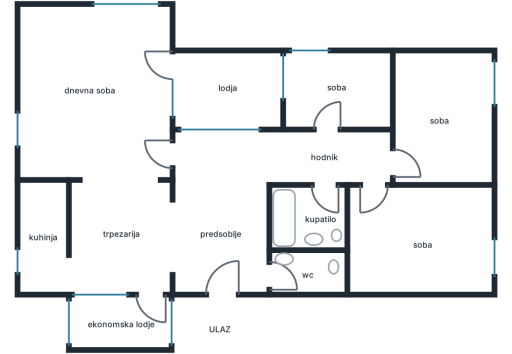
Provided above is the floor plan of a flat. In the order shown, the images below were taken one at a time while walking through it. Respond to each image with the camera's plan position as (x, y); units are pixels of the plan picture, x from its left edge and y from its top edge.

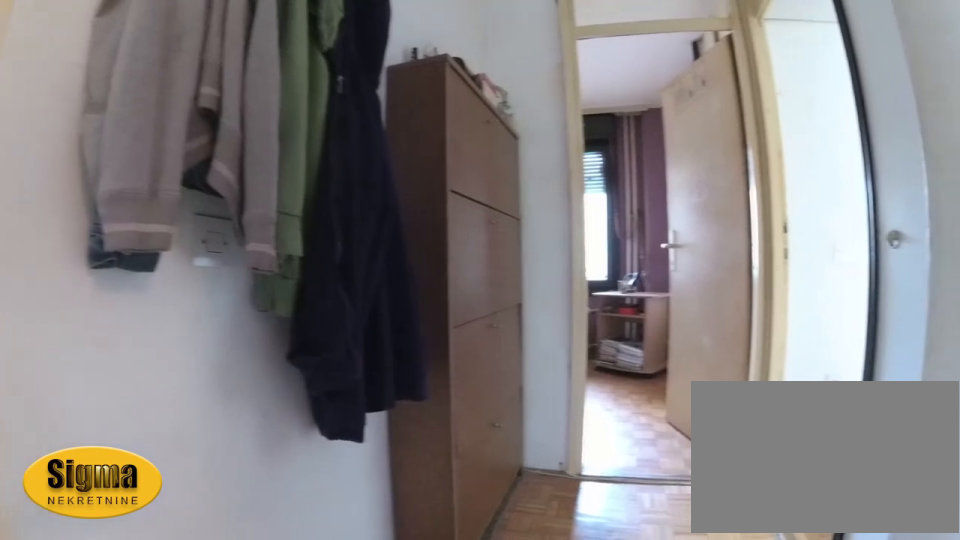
(307, 174)
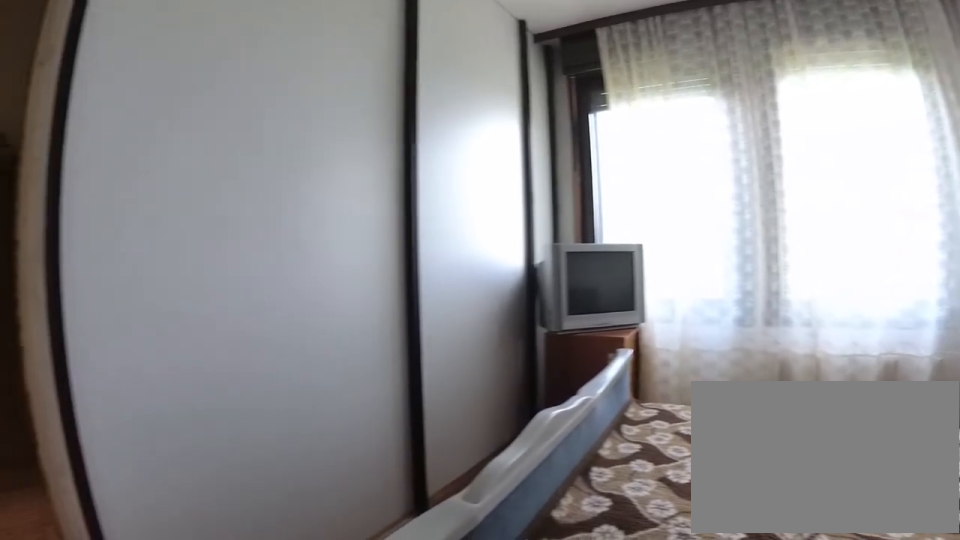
(354, 263)
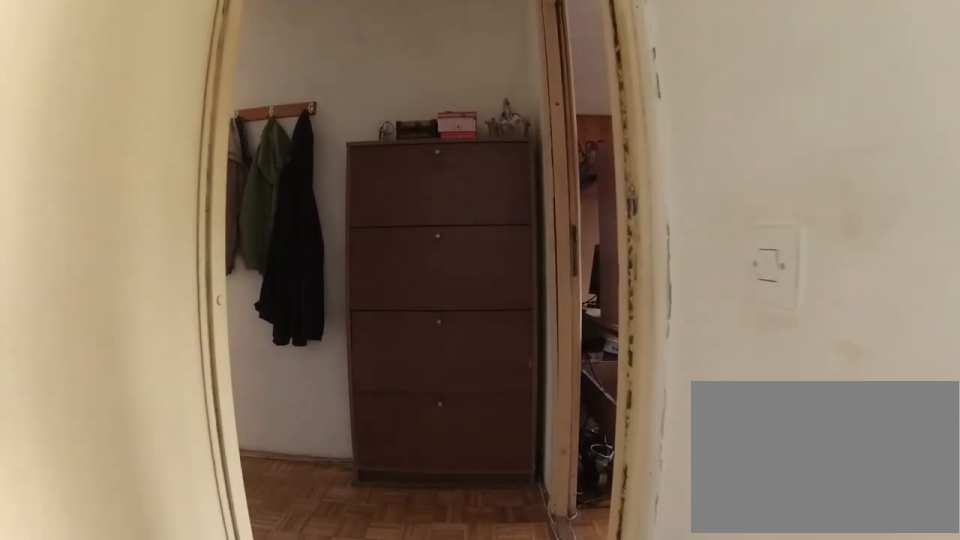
(366, 220)
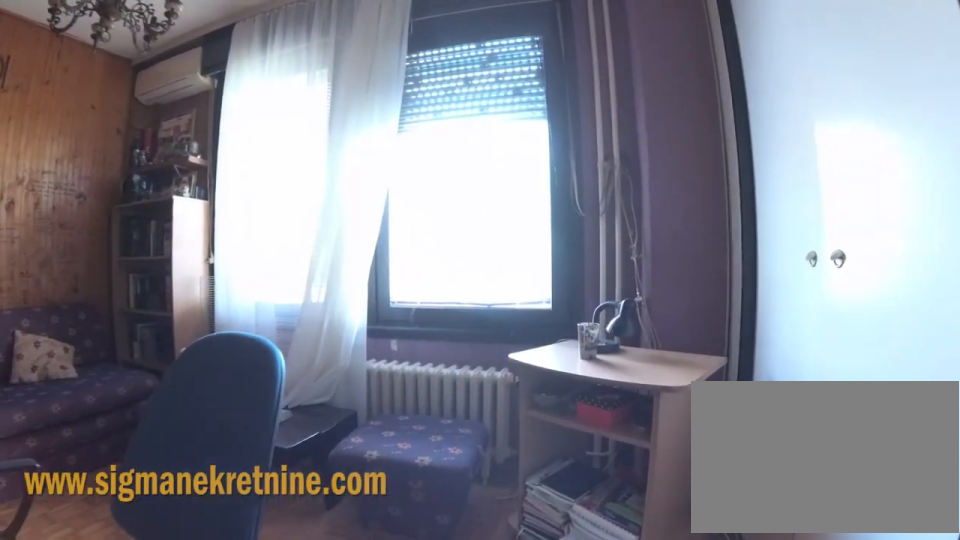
(408, 168)
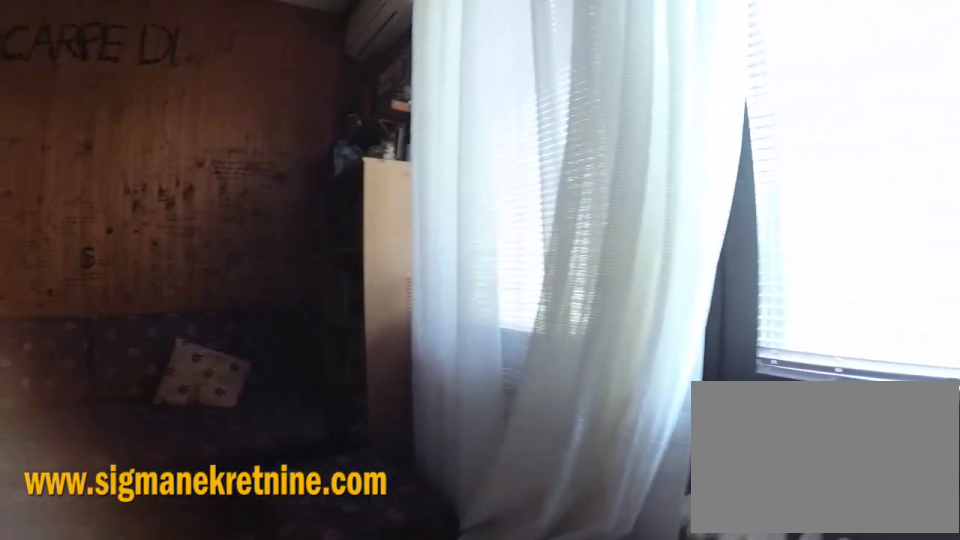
(447, 165)
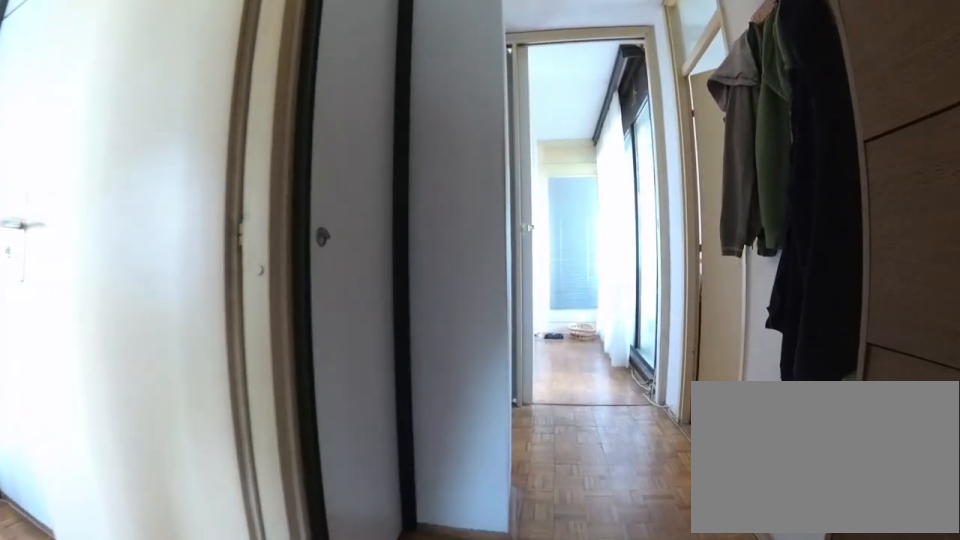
(409, 160)
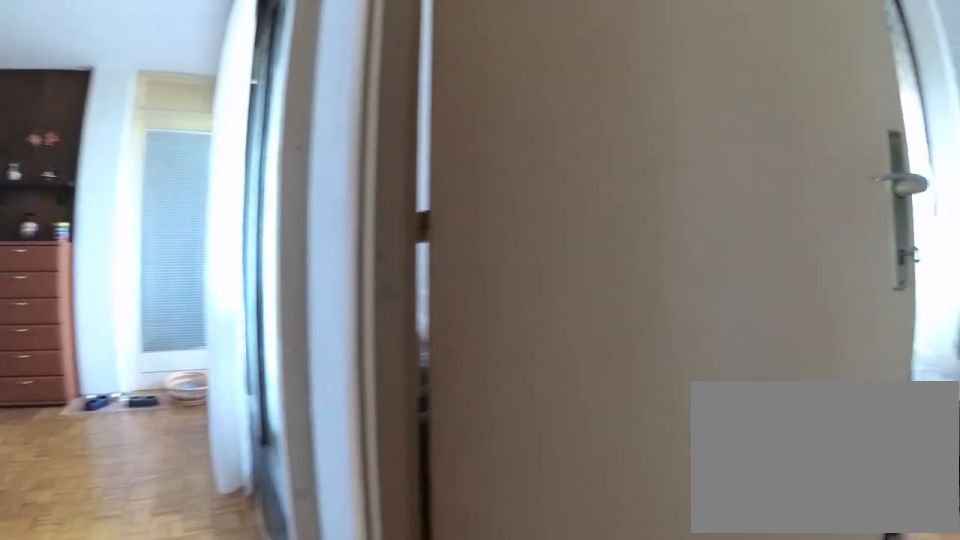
(345, 158)
